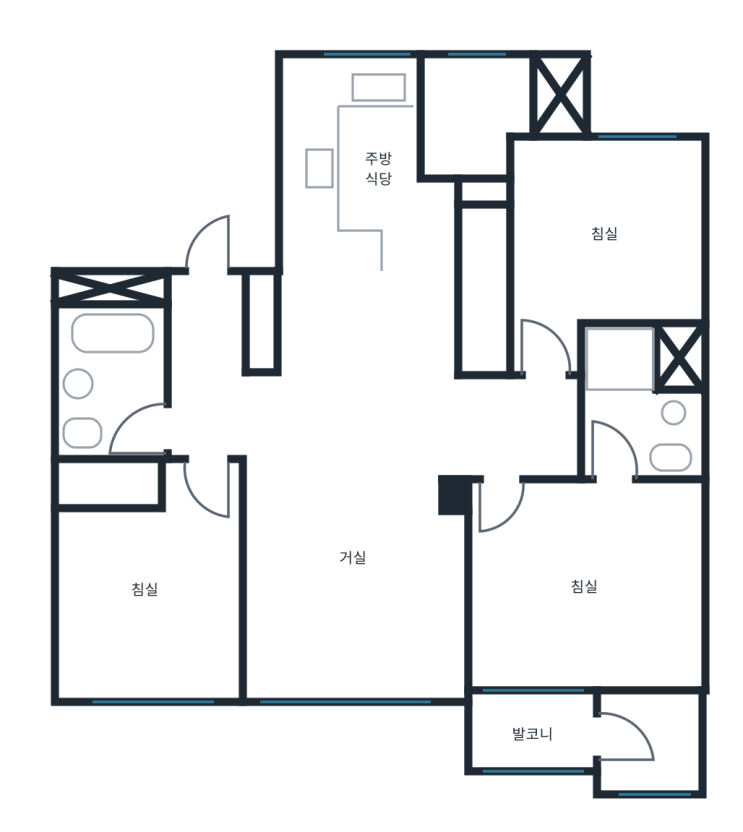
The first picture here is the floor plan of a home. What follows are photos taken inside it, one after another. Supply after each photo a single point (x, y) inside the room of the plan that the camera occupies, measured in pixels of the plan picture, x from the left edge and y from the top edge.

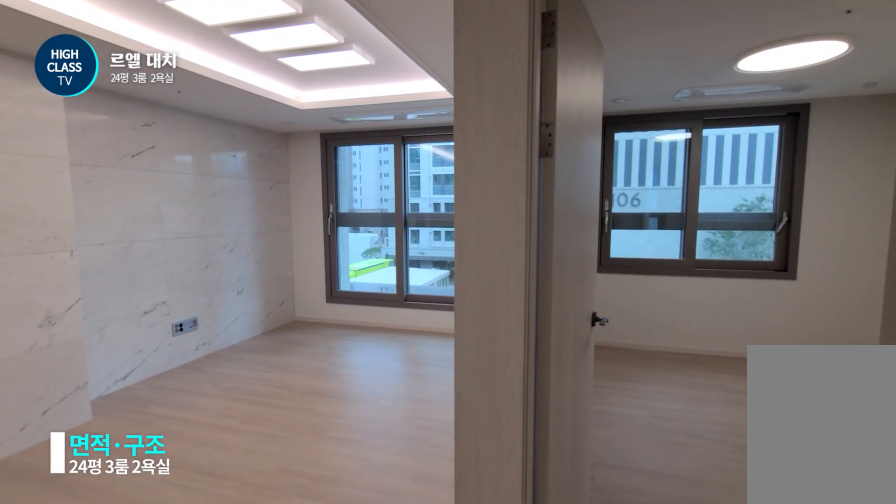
(227, 417)
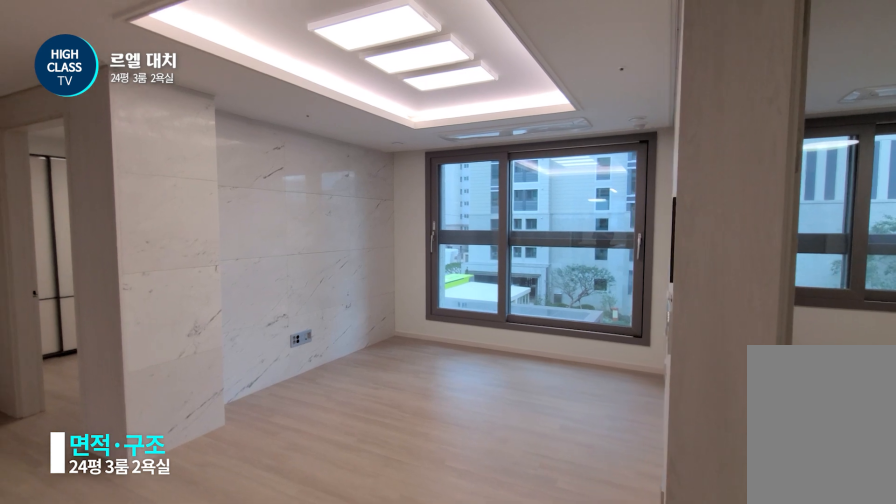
(227, 417)
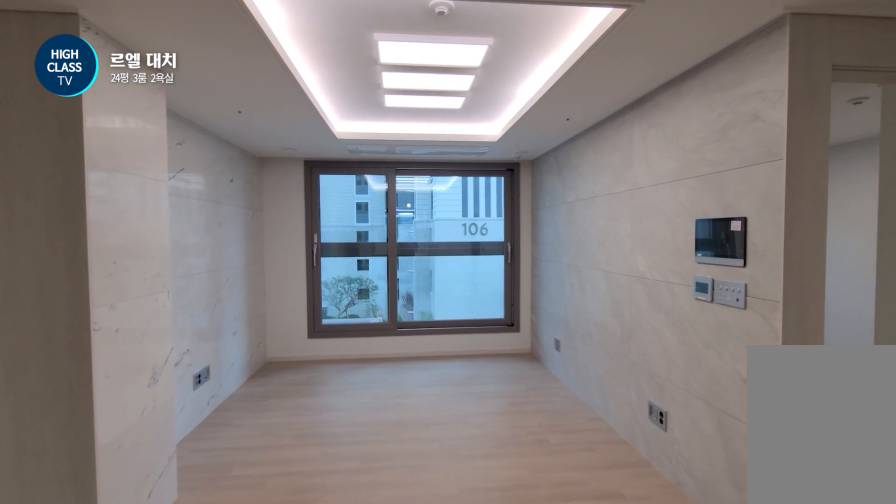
(353, 536)
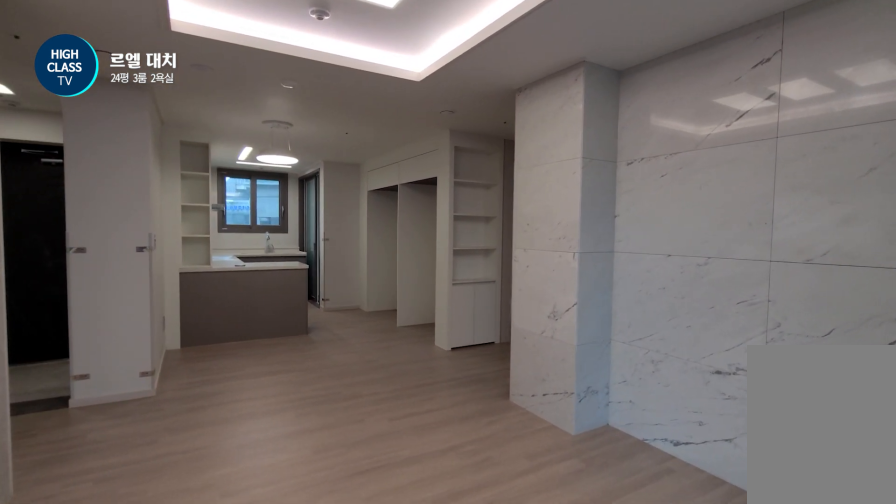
(353, 536)
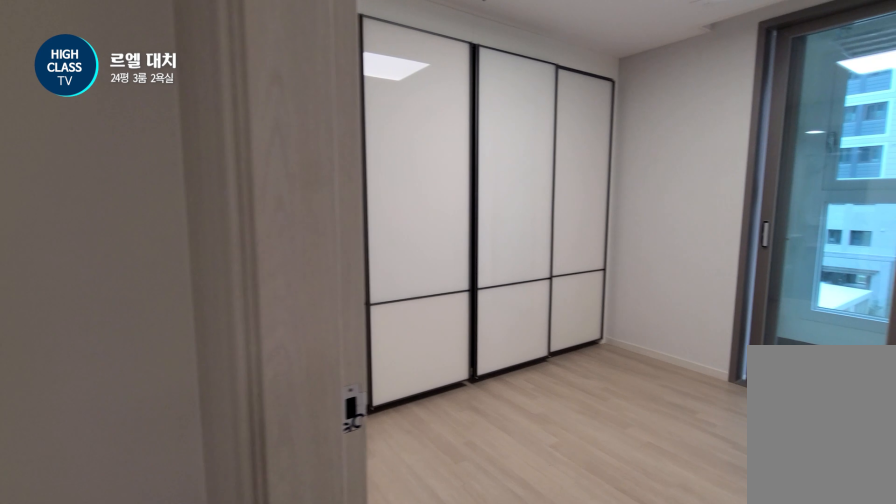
(523, 429)
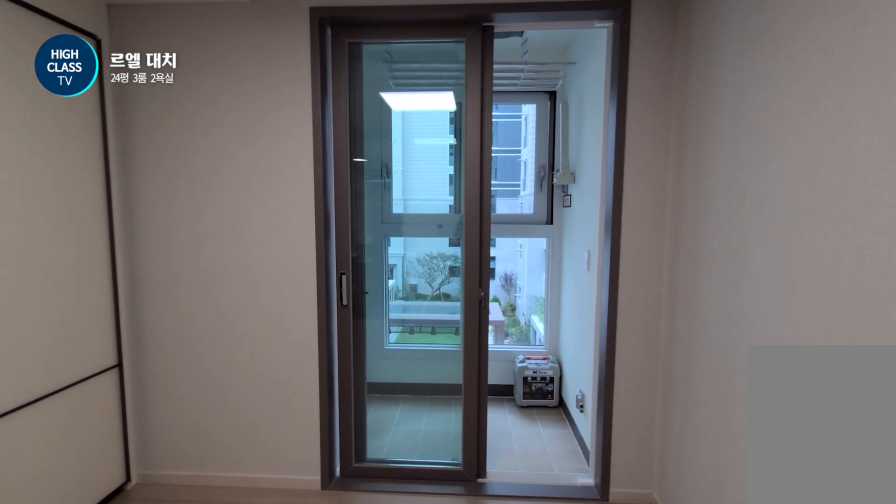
(575, 616)
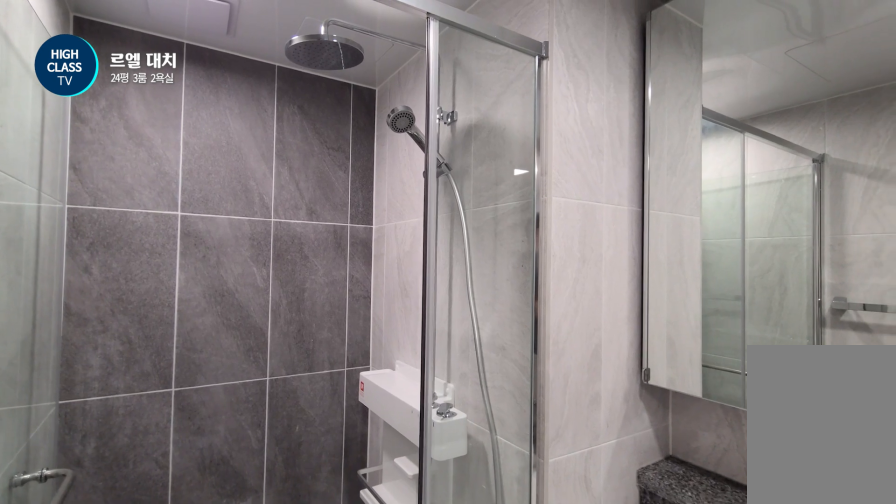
(641, 405)
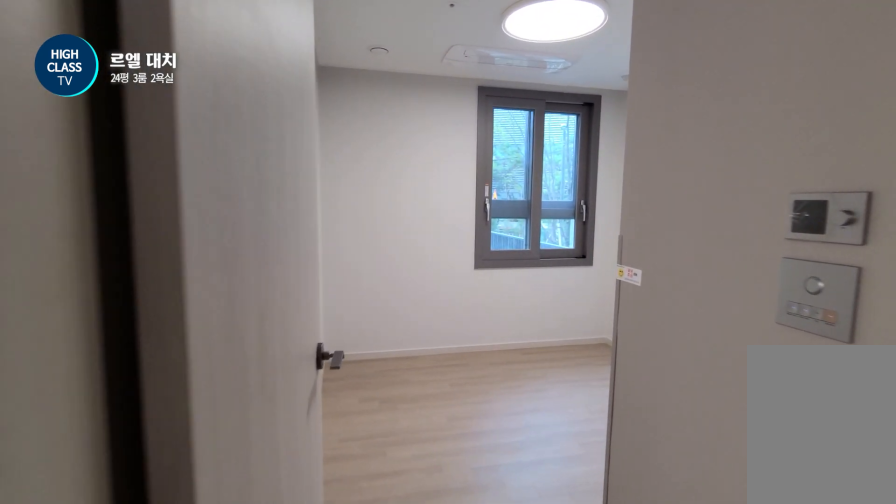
(523, 430)
